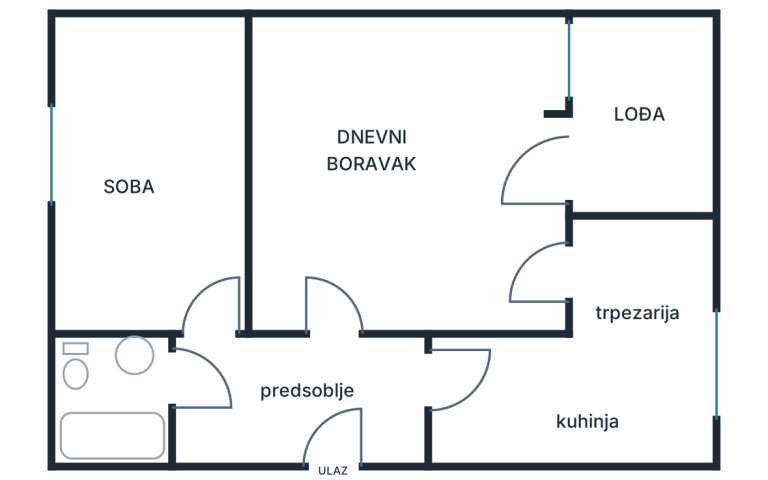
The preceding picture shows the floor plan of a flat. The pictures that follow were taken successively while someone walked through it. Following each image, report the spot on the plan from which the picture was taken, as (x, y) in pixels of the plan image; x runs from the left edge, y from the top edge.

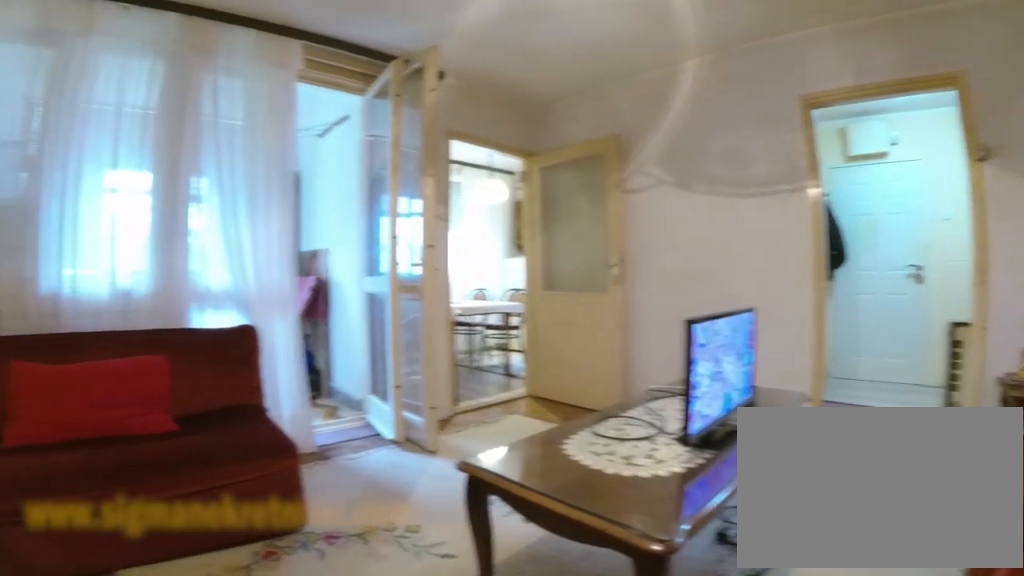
(302, 126)
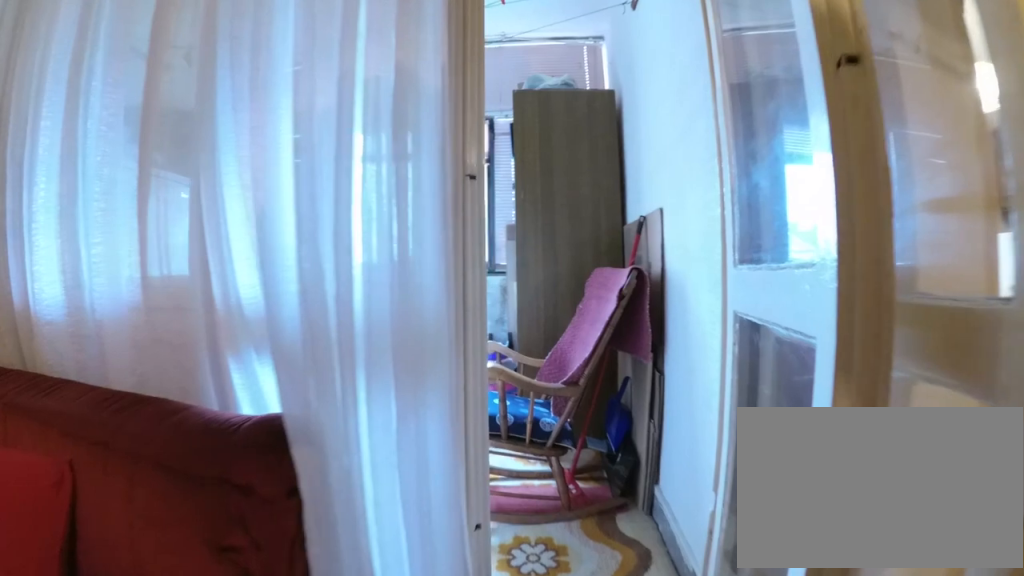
(453, 155)
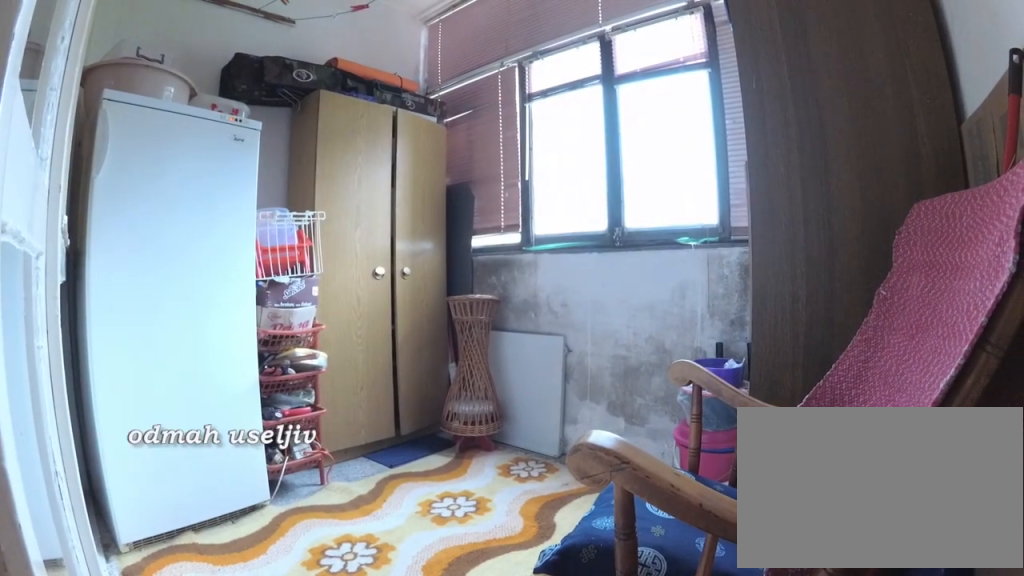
(568, 172)
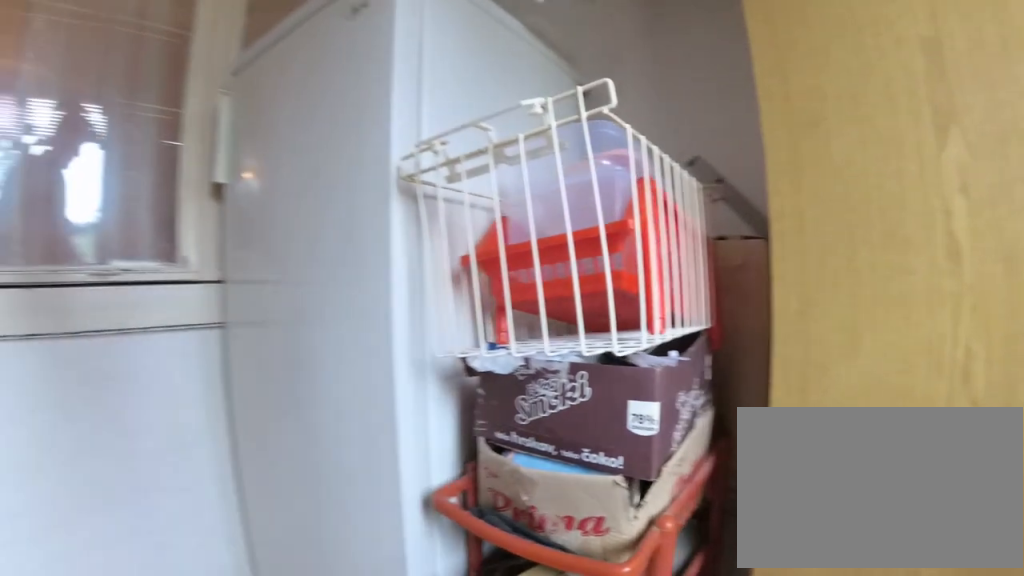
(667, 81)
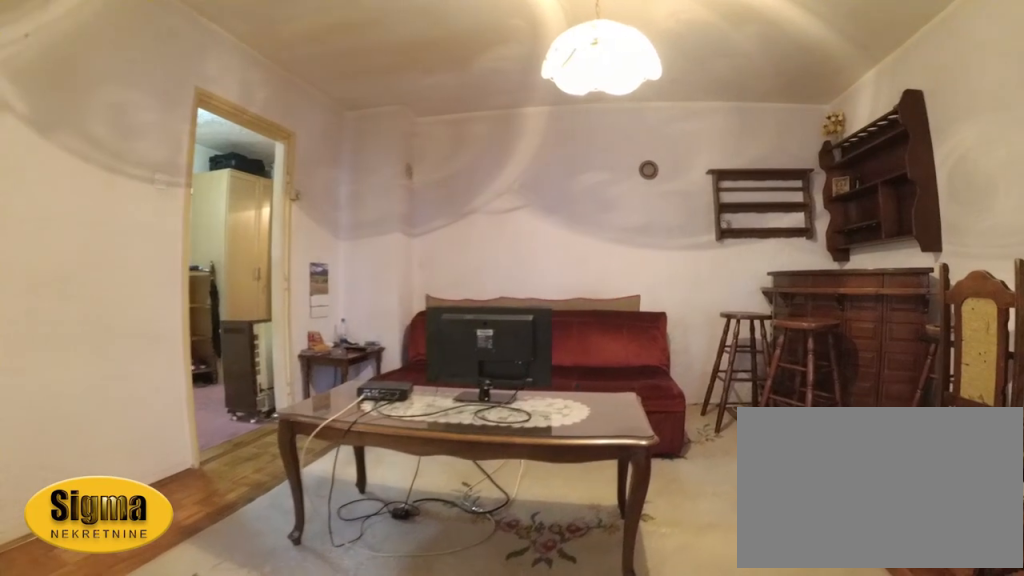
(556, 167)
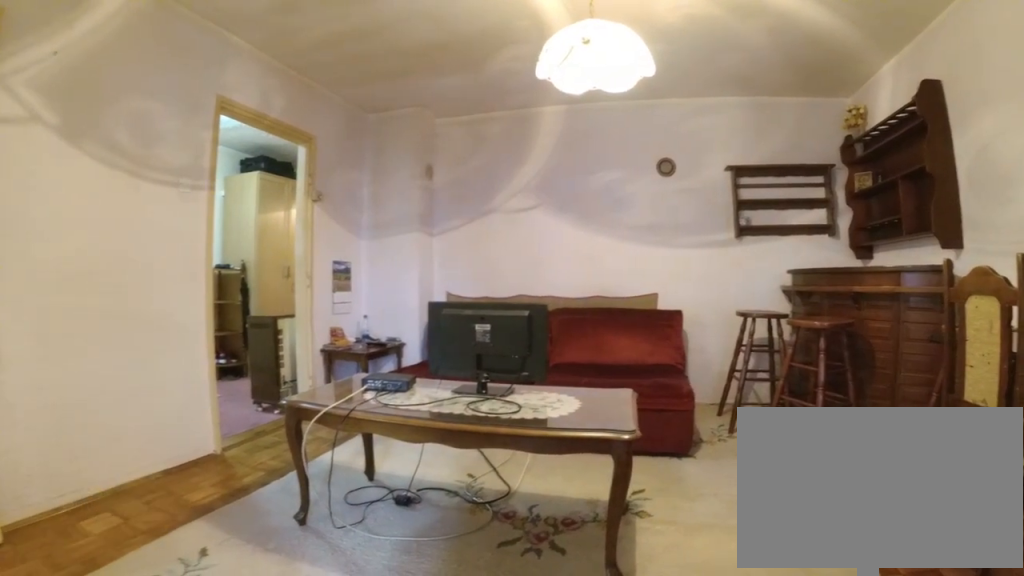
(539, 165)
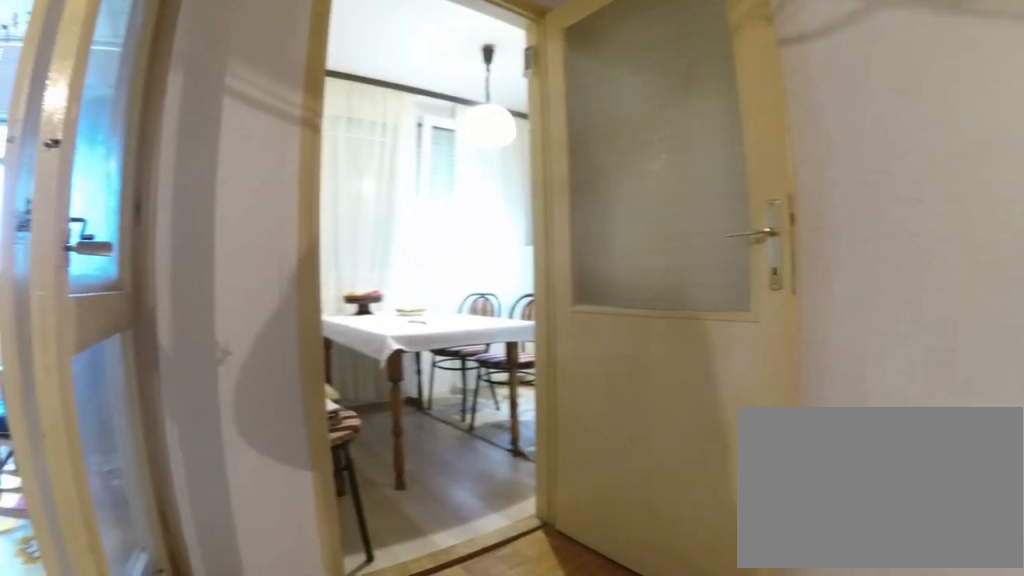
(472, 212)
